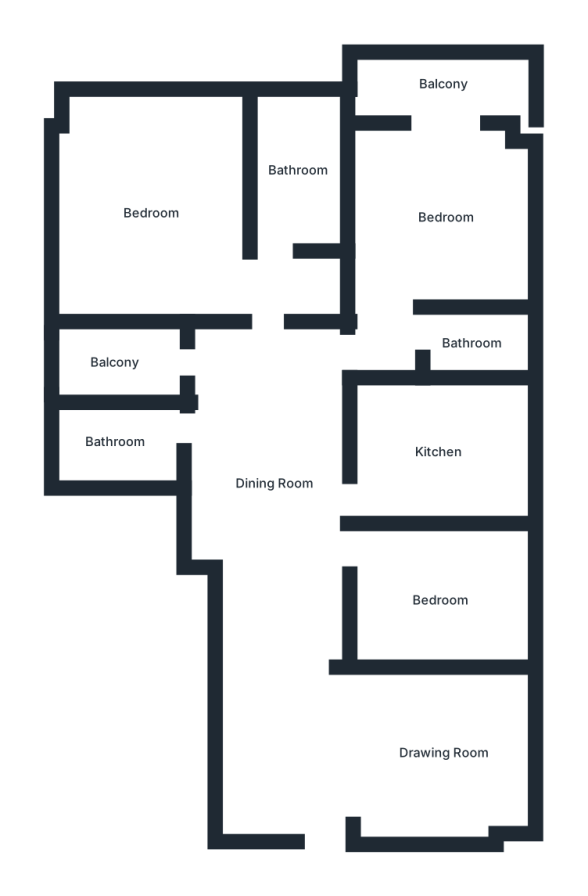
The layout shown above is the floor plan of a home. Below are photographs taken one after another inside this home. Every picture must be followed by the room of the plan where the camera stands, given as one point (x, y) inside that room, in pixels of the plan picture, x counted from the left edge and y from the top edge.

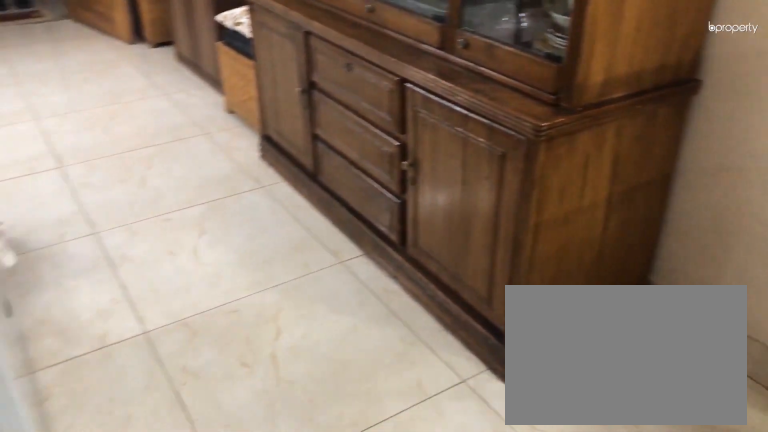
(277, 487)
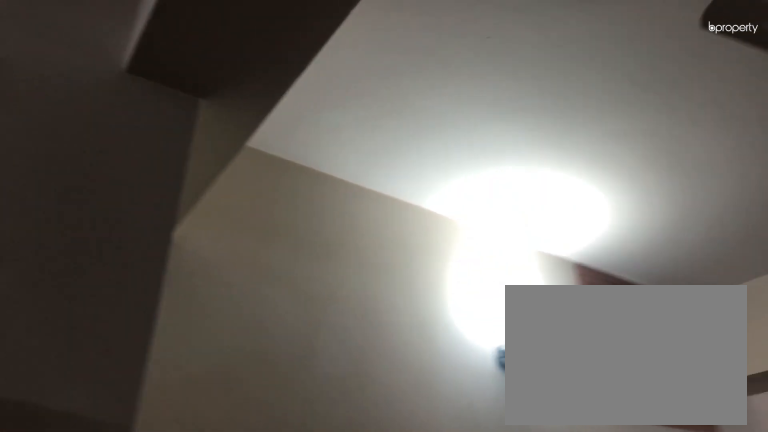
(277, 487)
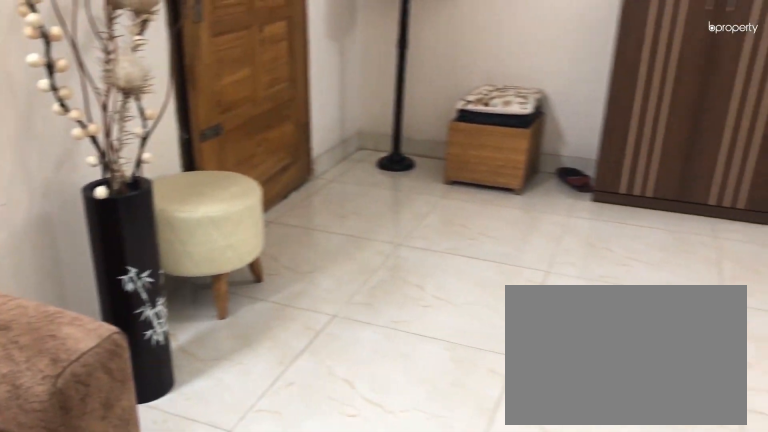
(442, 751)
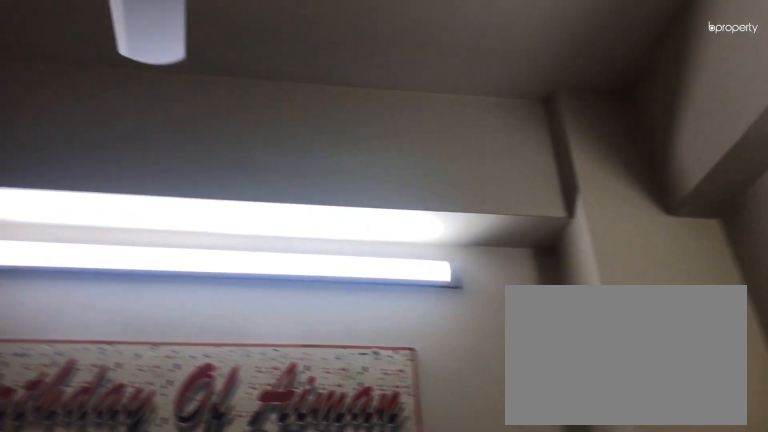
(437, 597)
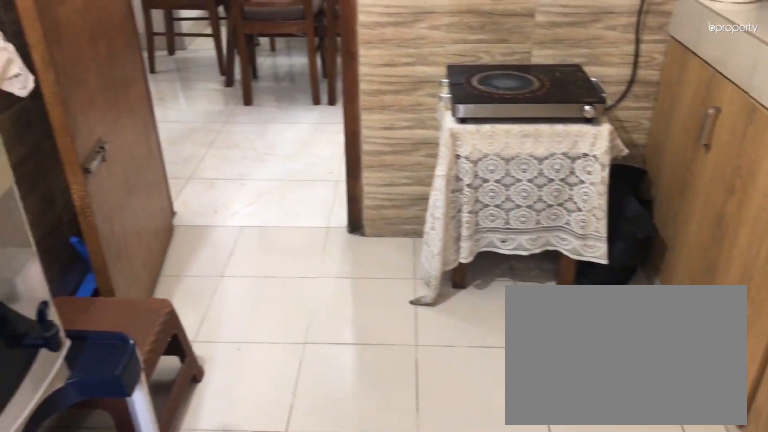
(436, 450)
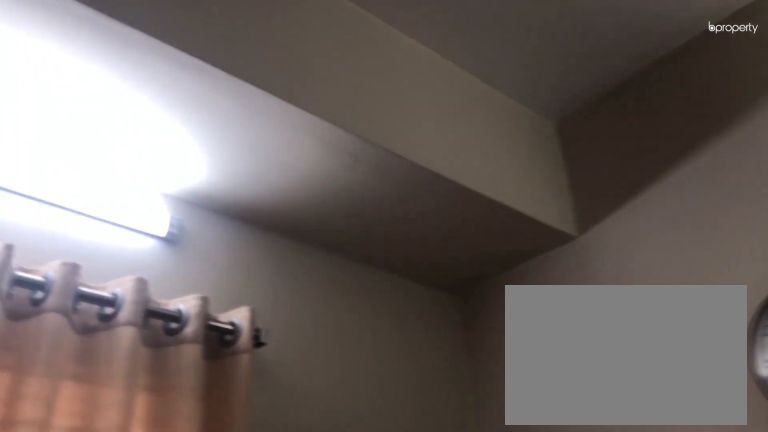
(442, 221)
